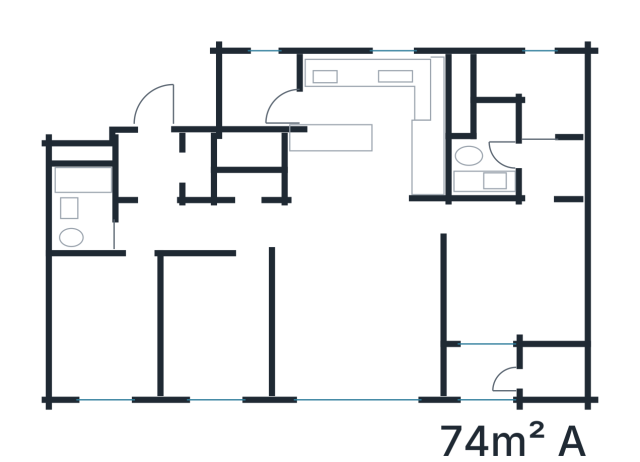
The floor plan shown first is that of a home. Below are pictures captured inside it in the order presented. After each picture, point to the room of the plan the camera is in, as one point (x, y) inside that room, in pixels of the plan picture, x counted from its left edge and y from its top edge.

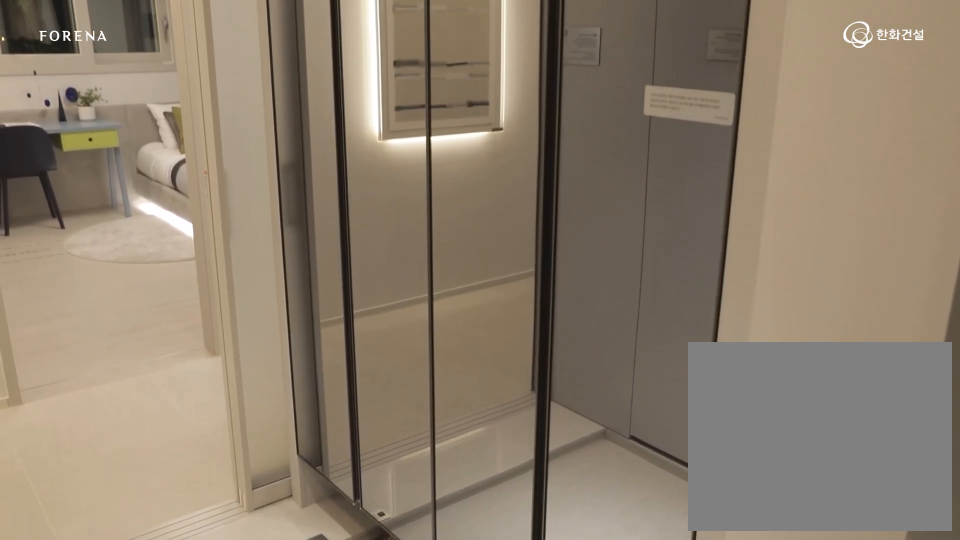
(156, 164)
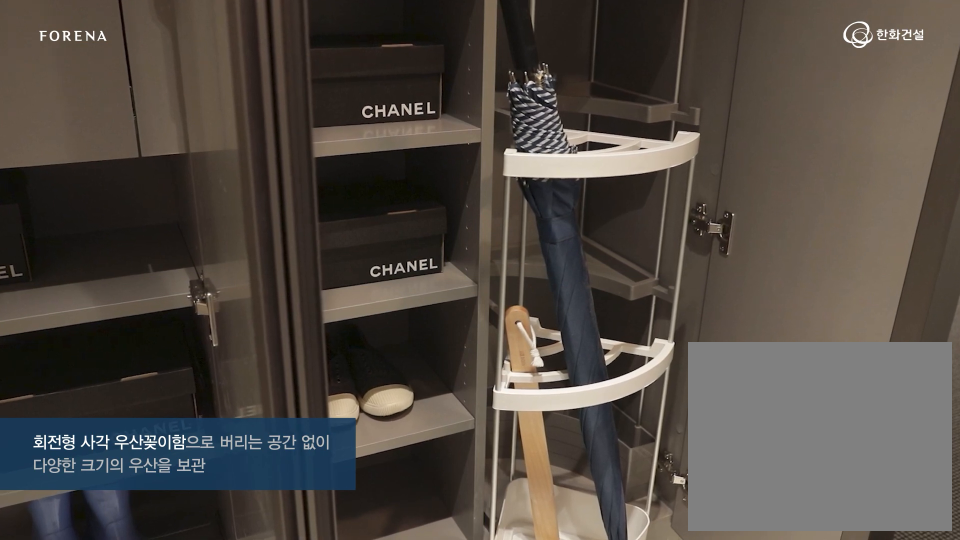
(156, 164)
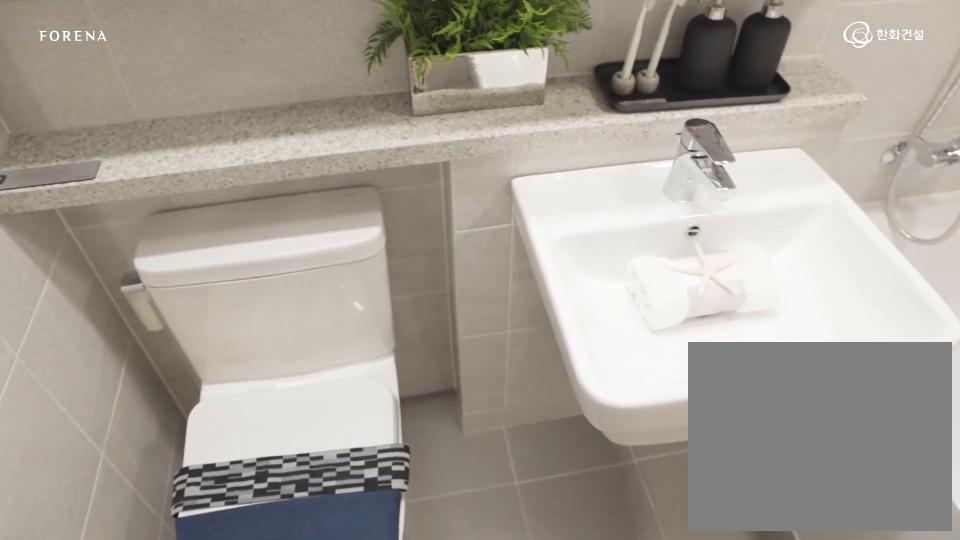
(107, 231)
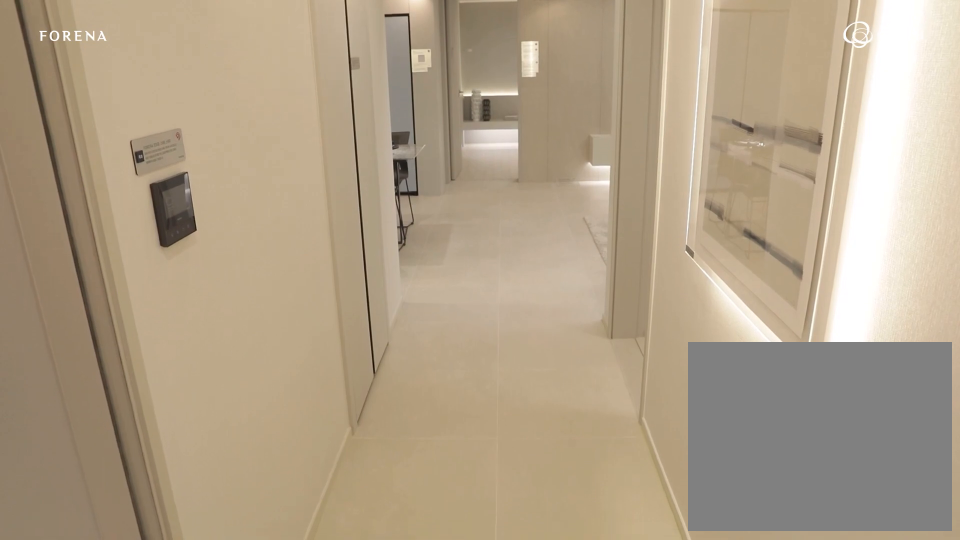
(228, 227)
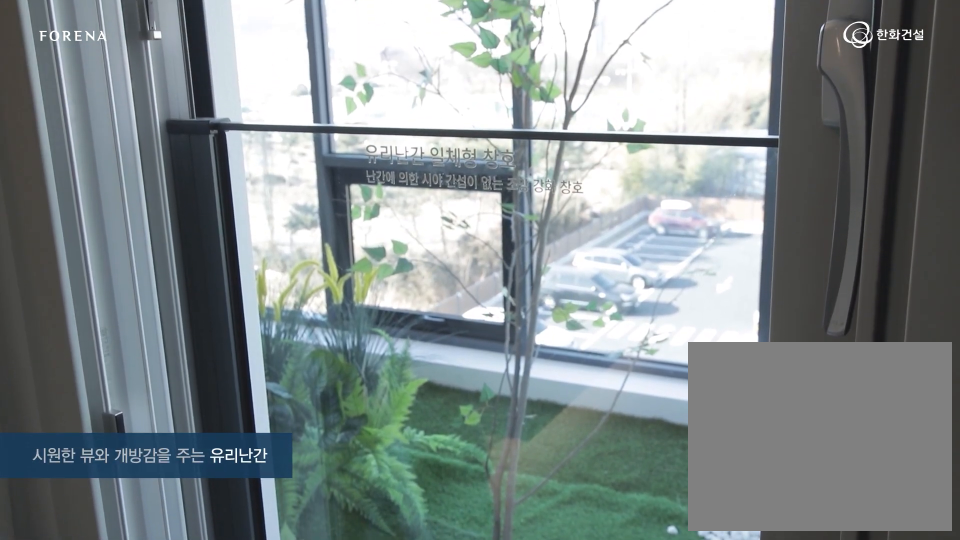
(363, 308)
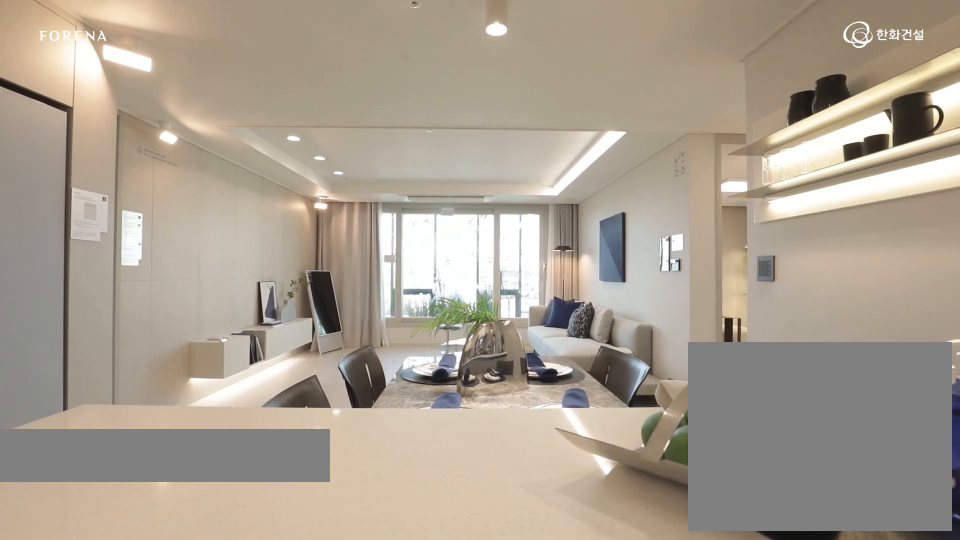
(351, 179)
